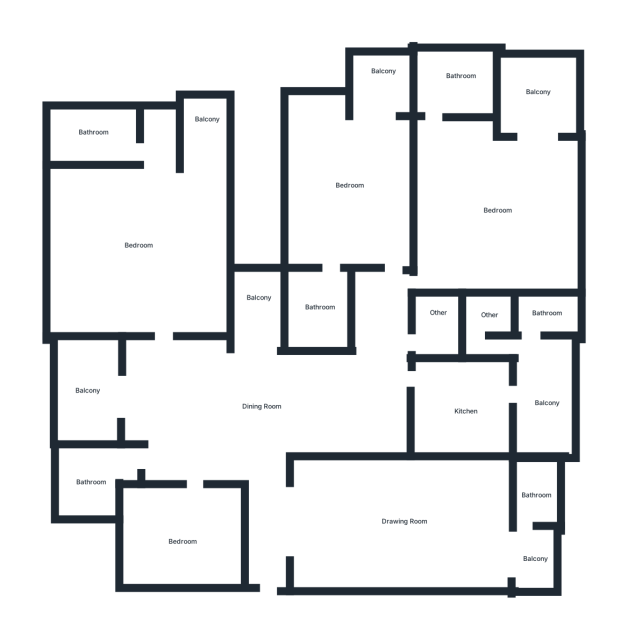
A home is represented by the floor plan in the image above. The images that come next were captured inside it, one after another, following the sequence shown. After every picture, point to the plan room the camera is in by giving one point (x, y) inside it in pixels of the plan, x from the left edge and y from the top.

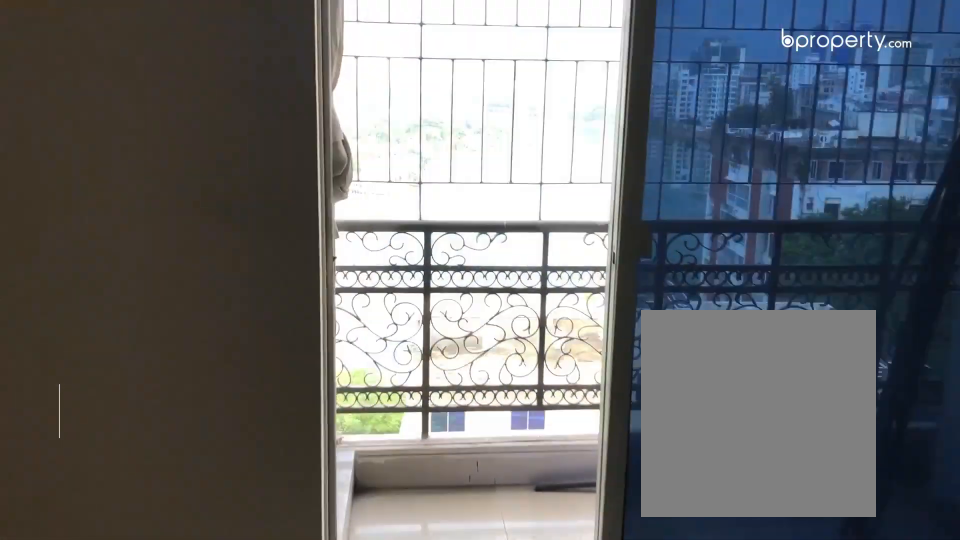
(402, 516)
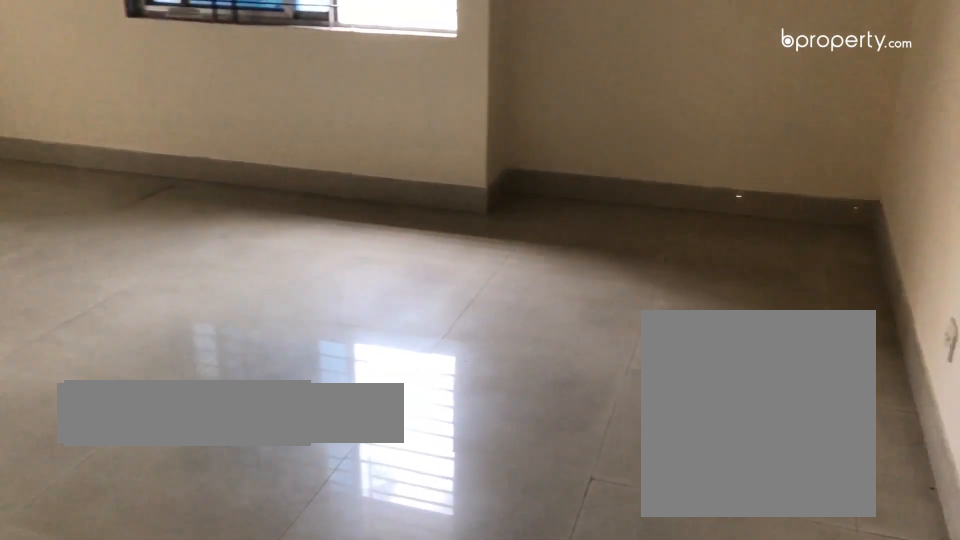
(494, 212)
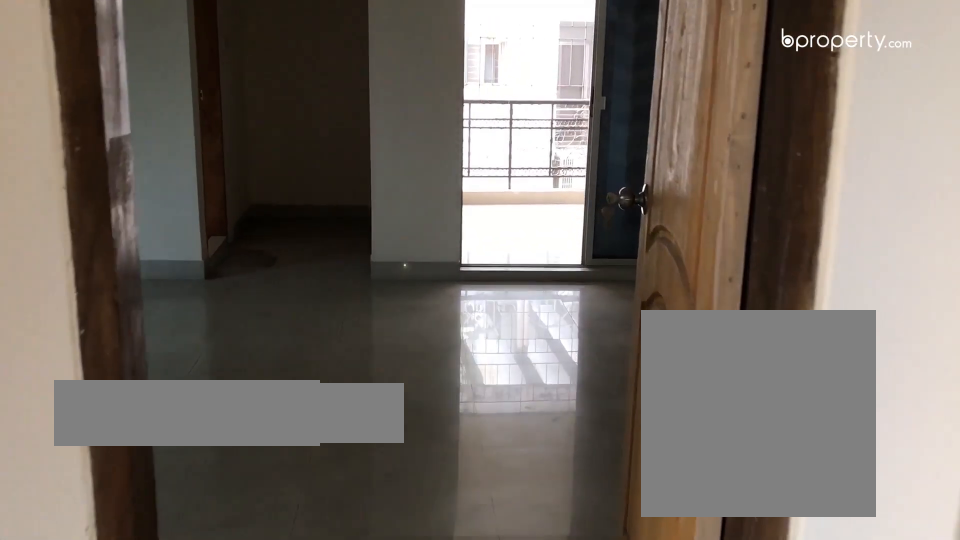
(140, 244)
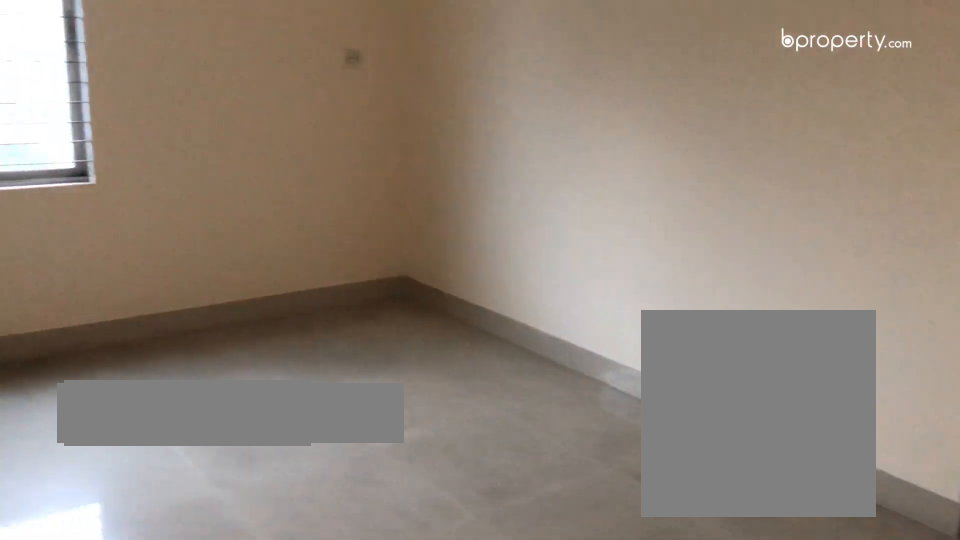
(139, 242)
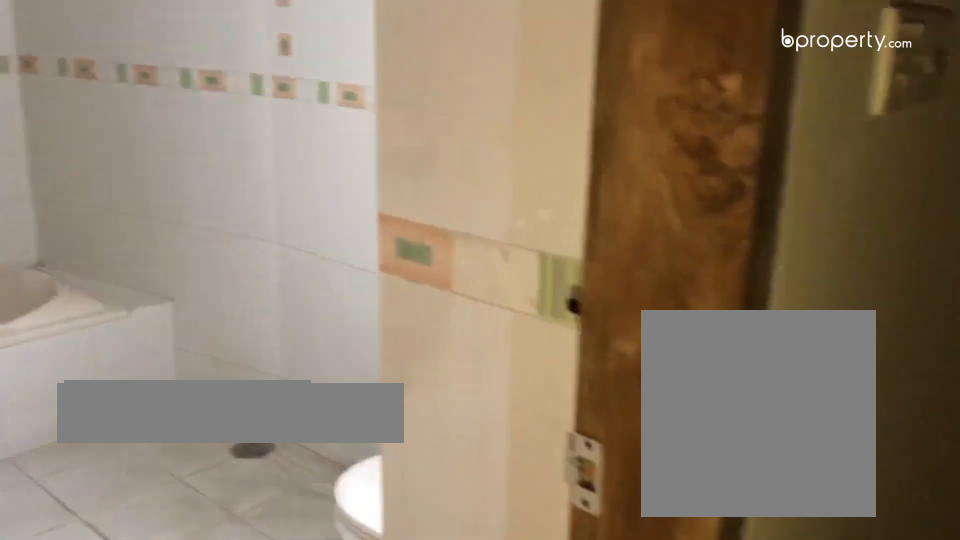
(96, 134)
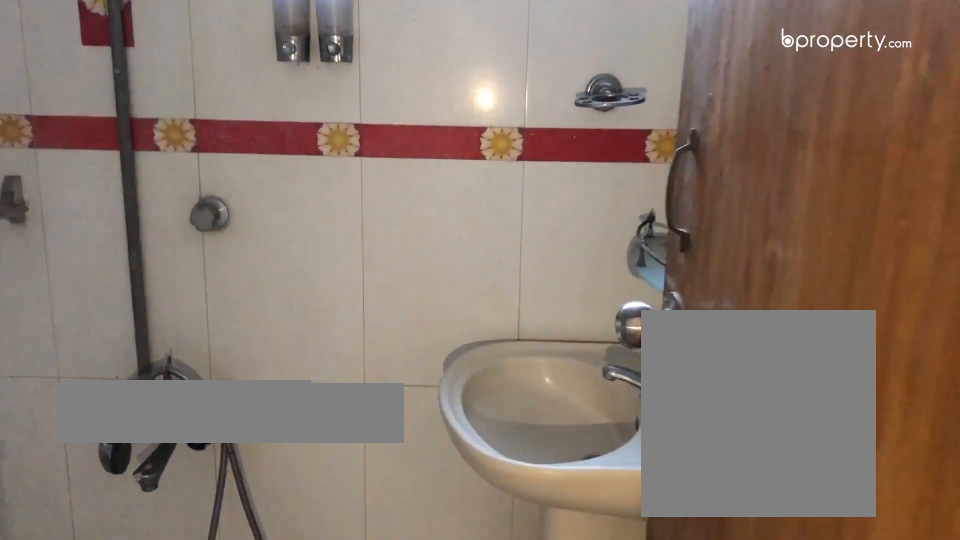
(91, 482)
